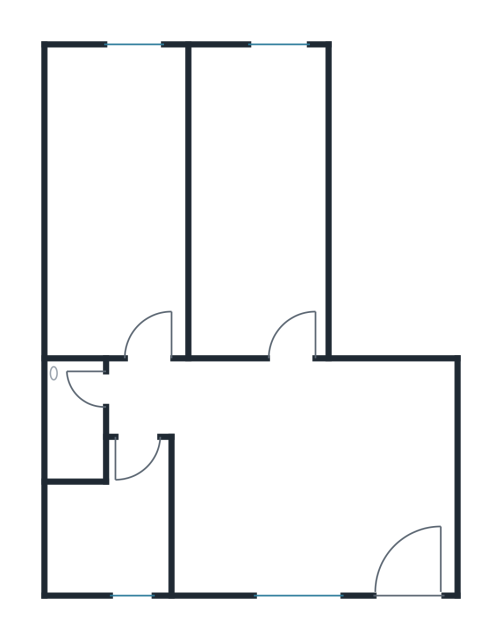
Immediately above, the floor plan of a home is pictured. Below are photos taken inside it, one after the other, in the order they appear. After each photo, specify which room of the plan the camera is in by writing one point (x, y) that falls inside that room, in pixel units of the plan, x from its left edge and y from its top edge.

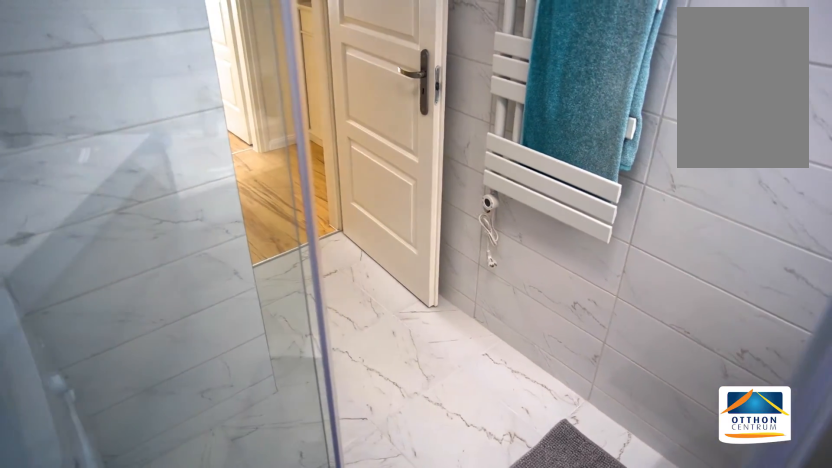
(113, 534)
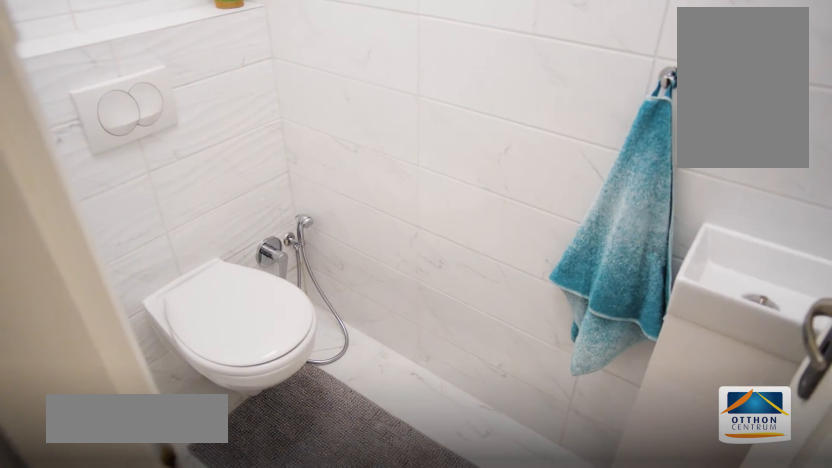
(77, 423)
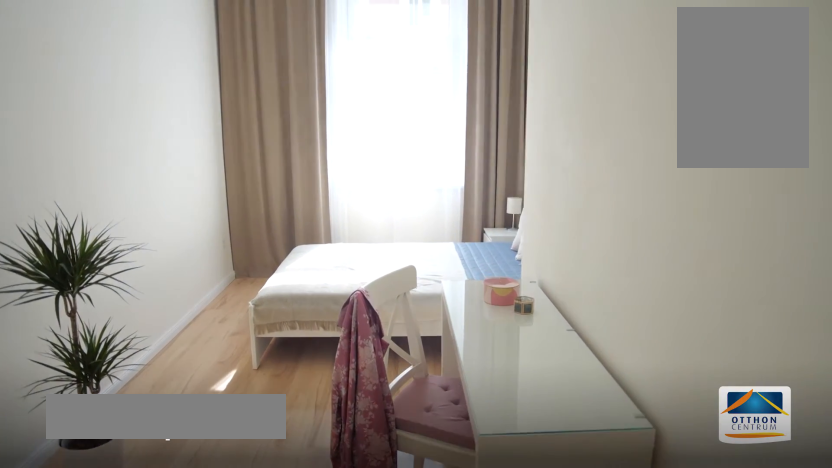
(116, 212)
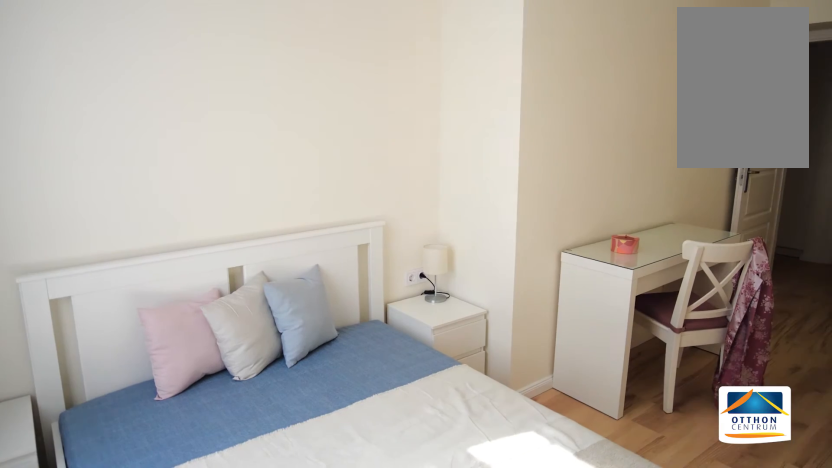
(117, 211)
